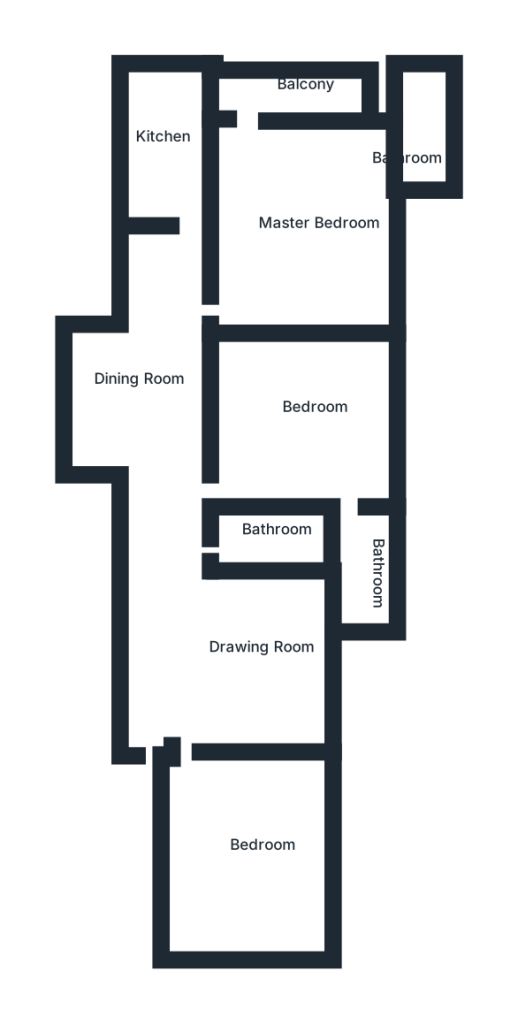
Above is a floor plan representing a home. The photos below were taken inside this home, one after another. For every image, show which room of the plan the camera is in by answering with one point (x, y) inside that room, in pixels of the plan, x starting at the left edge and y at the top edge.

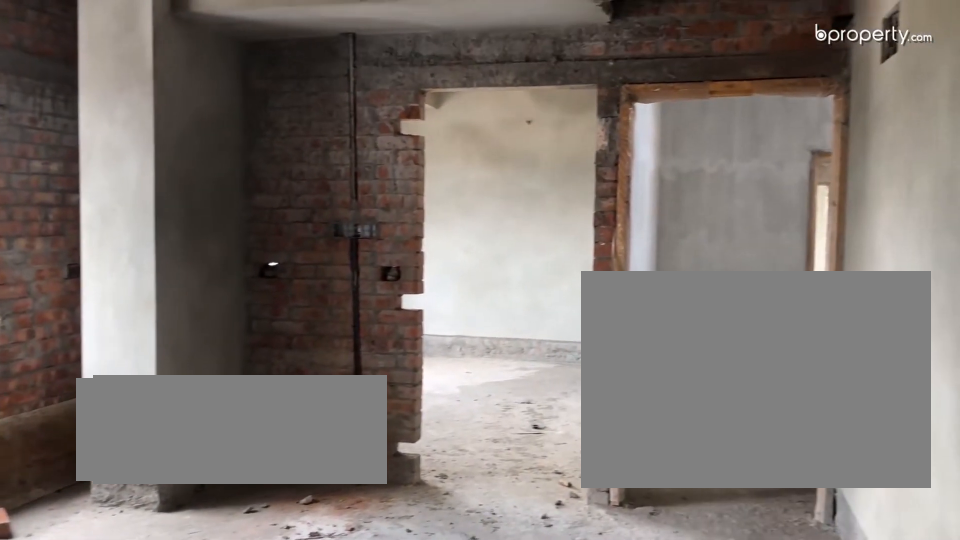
(218, 670)
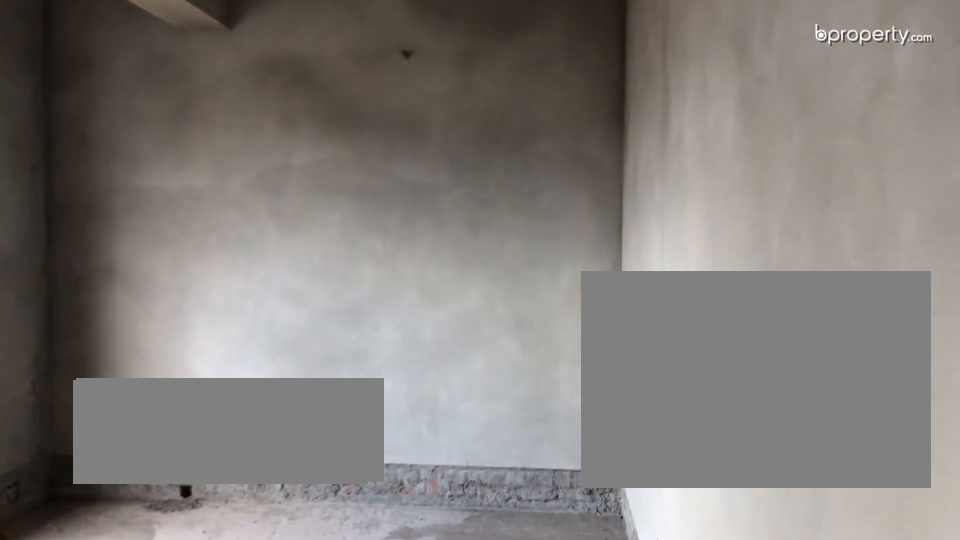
(258, 864)
